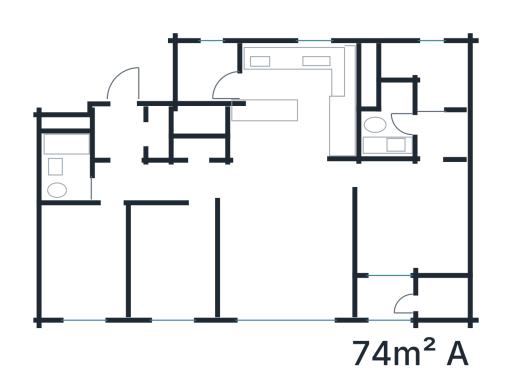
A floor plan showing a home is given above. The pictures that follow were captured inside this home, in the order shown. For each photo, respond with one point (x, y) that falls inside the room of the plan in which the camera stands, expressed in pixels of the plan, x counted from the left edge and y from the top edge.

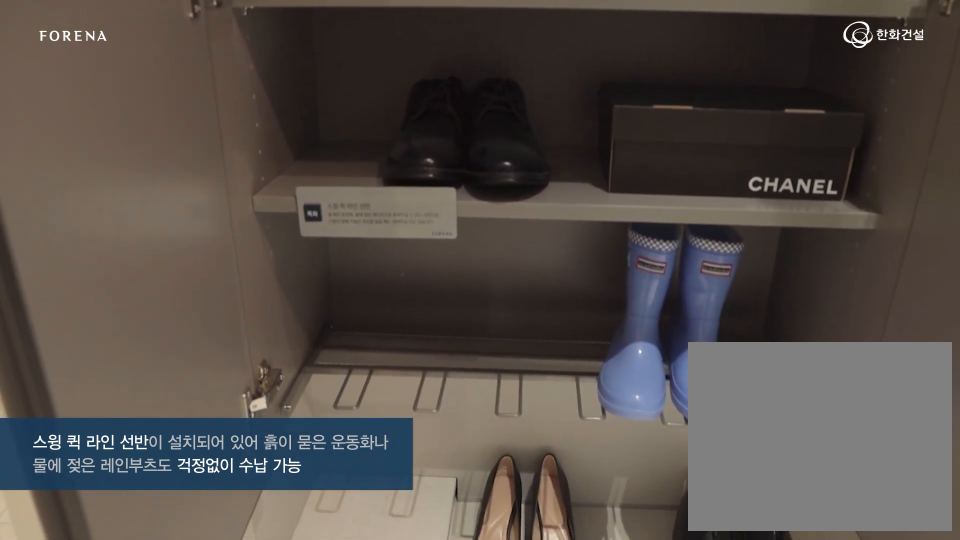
(125, 131)
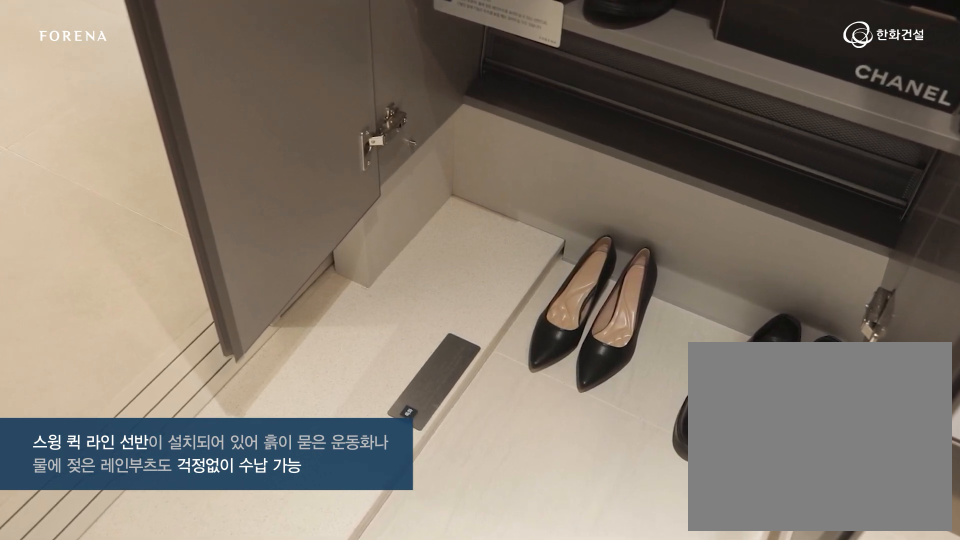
(125, 131)
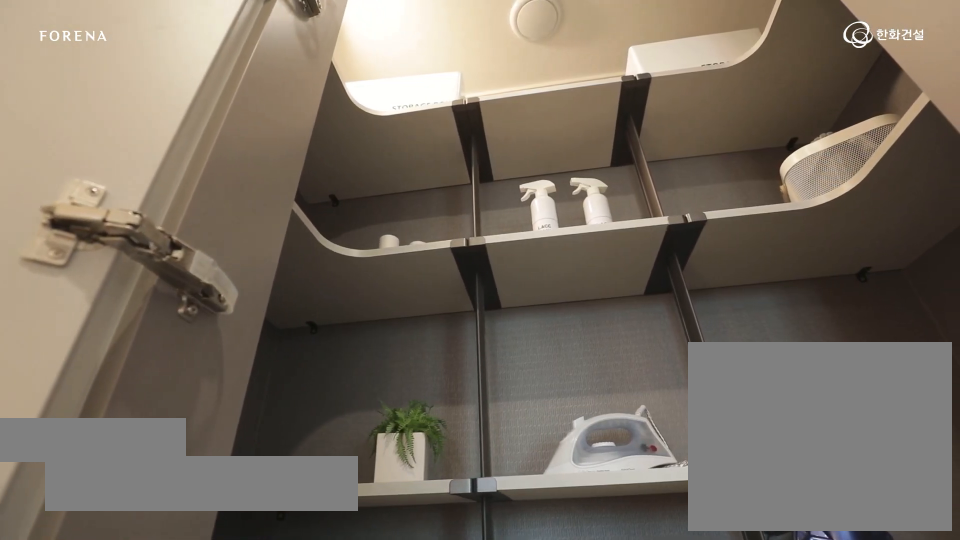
(182, 181)
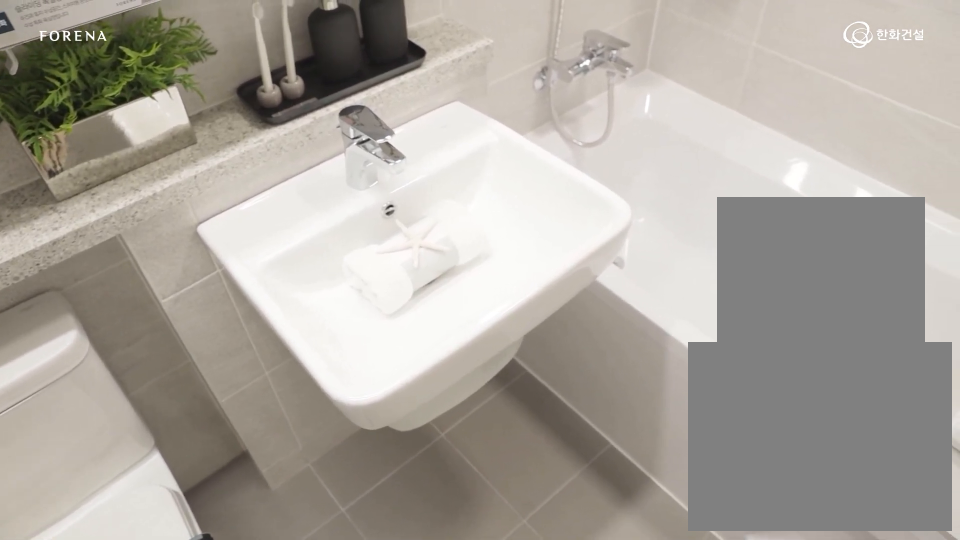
(86, 185)
